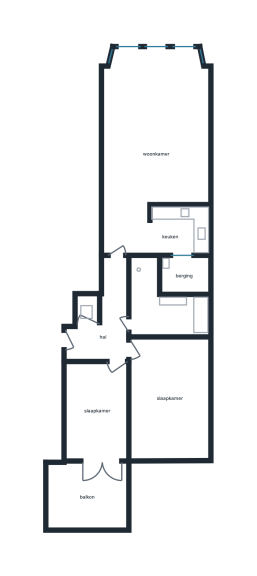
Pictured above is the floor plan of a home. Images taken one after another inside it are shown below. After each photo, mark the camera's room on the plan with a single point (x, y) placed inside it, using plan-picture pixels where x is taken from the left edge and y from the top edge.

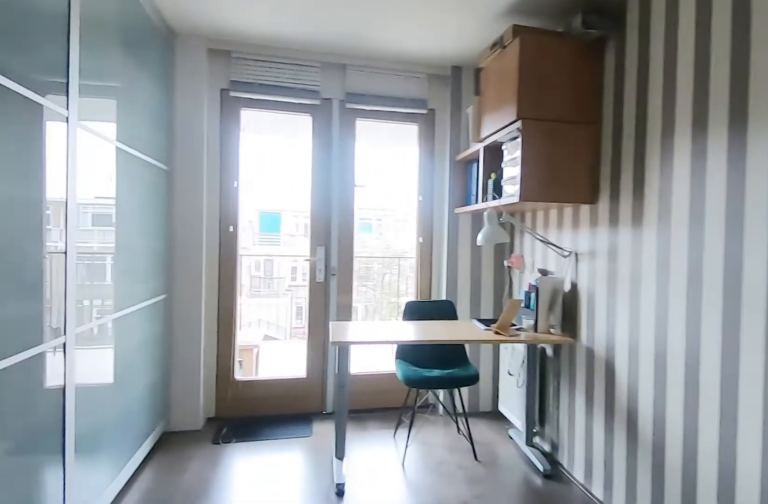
(98, 411)
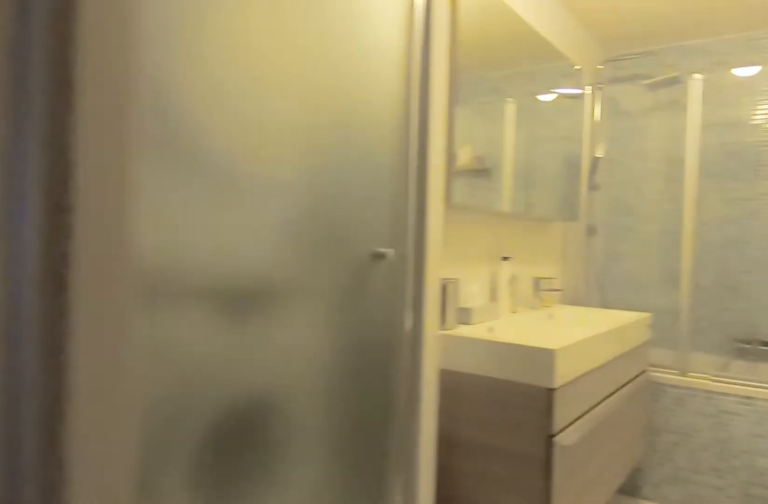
(162, 305)
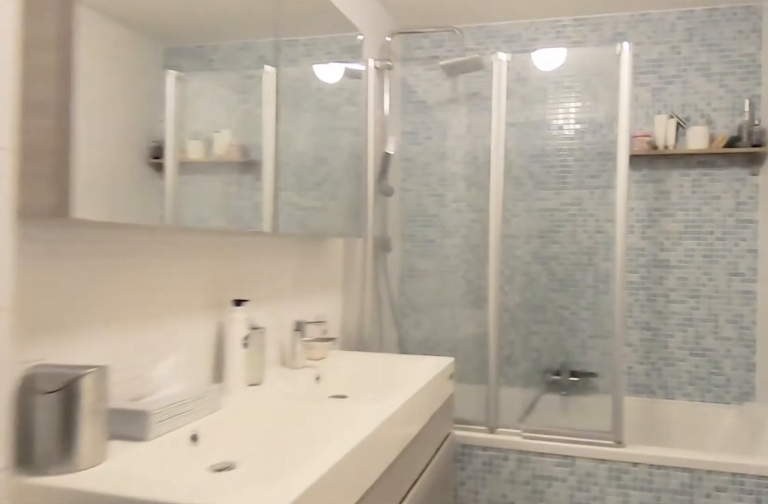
(162, 305)
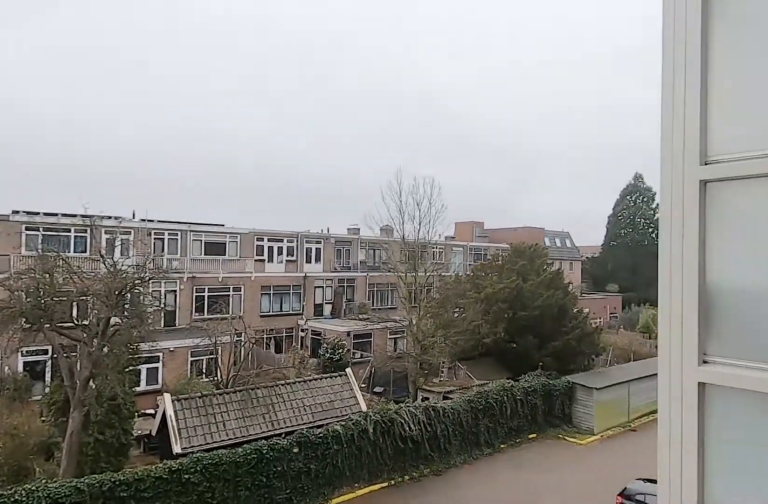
(90, 496)
